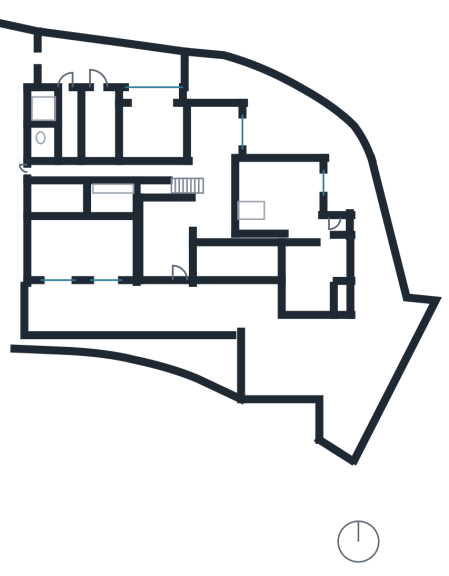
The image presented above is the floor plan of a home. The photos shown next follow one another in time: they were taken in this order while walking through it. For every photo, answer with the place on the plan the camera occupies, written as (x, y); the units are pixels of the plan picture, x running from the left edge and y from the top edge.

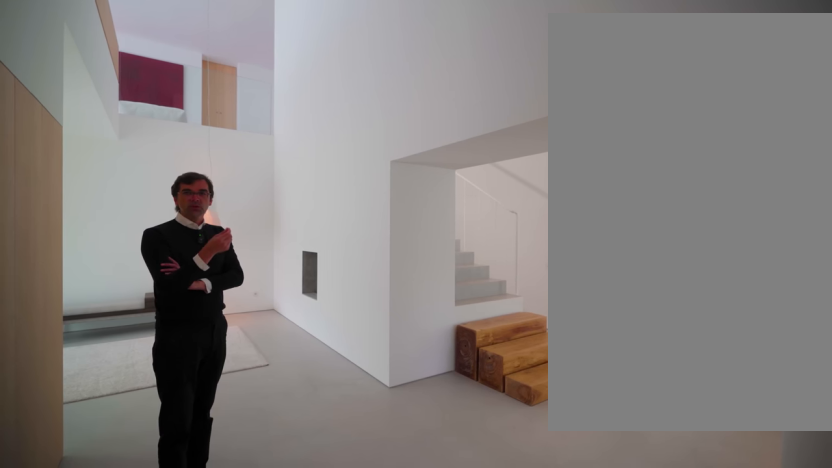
(224, 213)
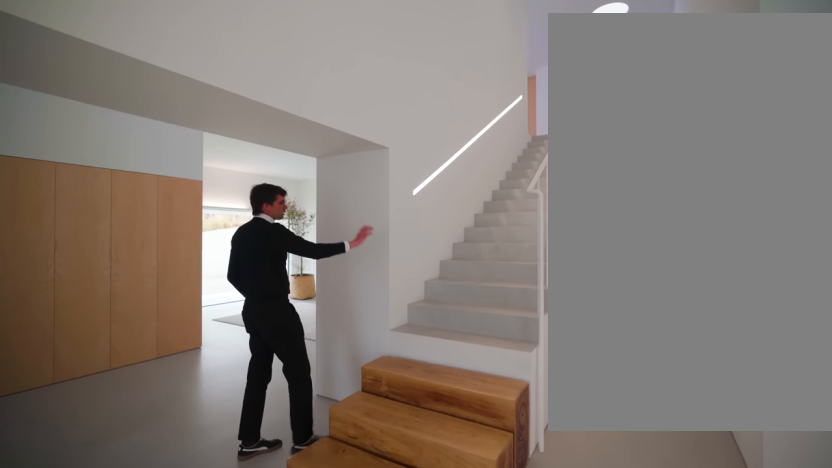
(229, 172)
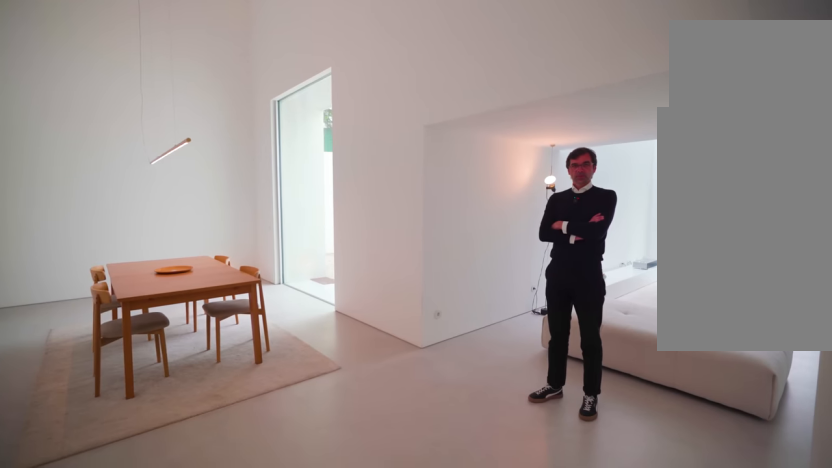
(210, 193)
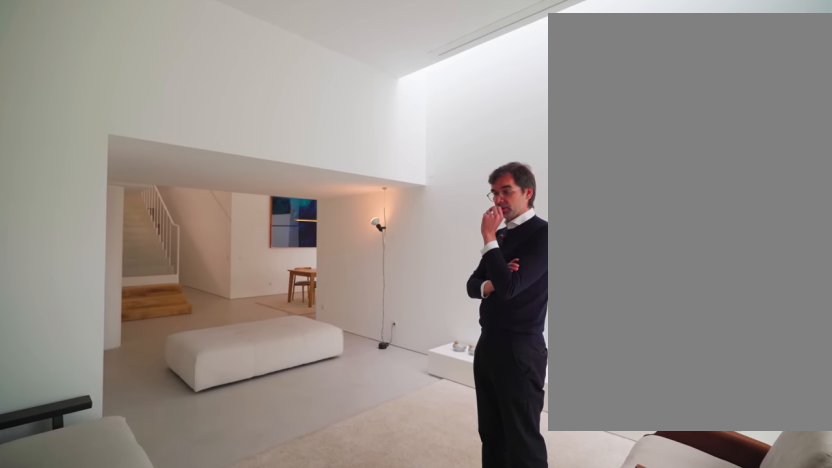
(304, 227)
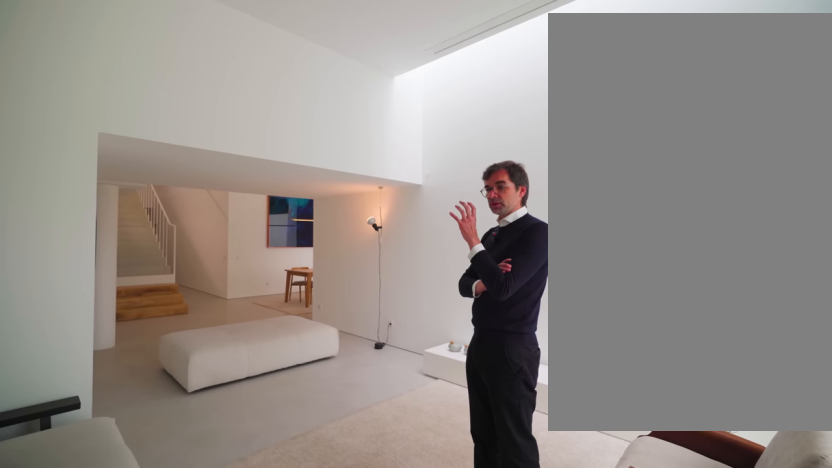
(308, 227)
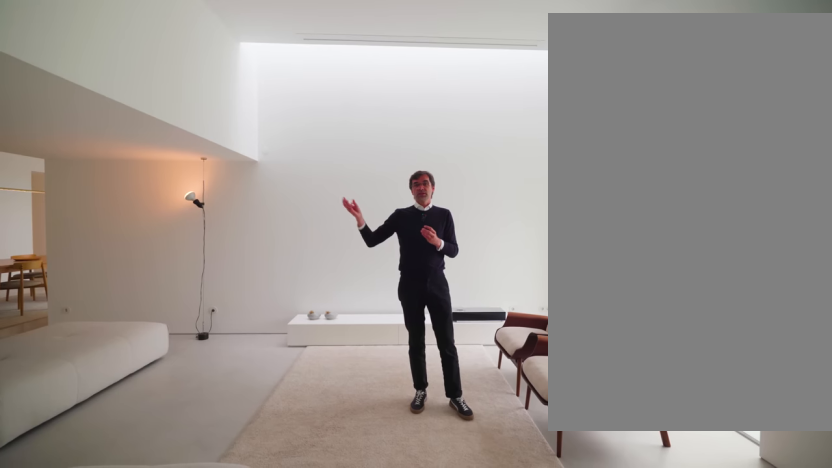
(296, 204)
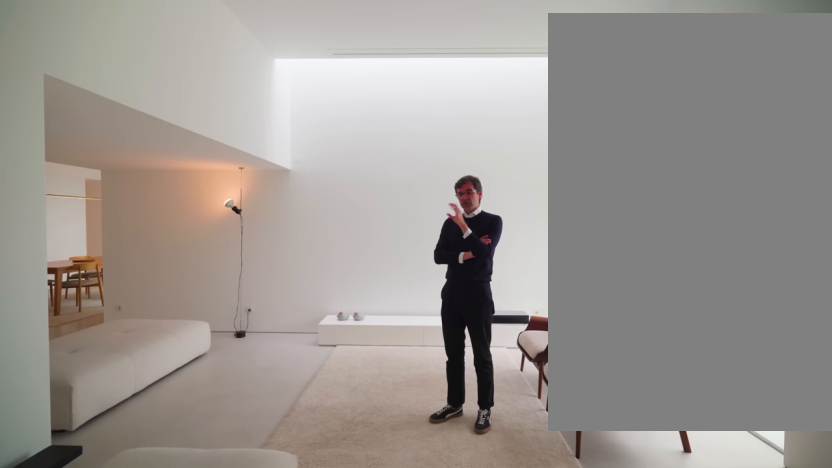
(296, 204)
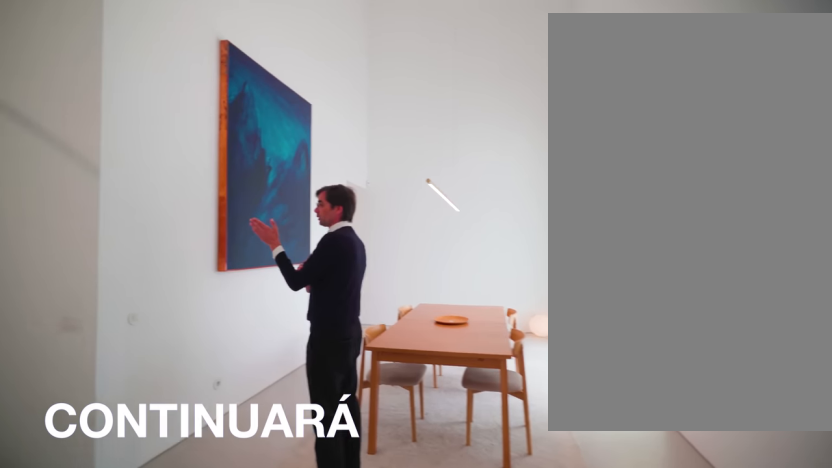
(218, 210)
